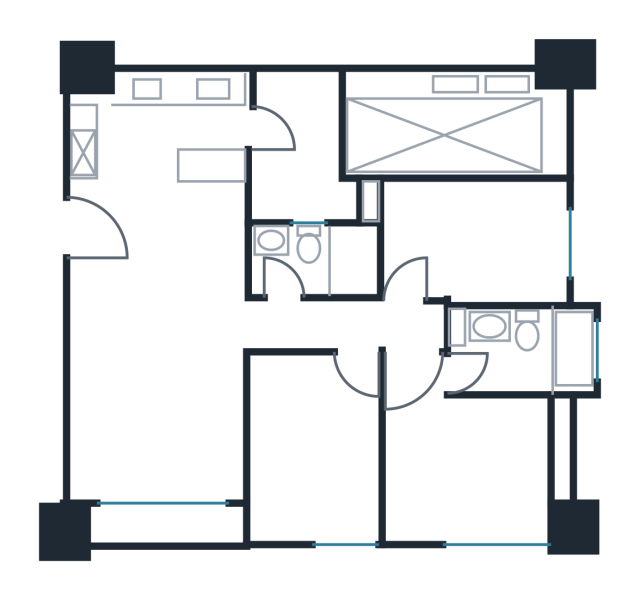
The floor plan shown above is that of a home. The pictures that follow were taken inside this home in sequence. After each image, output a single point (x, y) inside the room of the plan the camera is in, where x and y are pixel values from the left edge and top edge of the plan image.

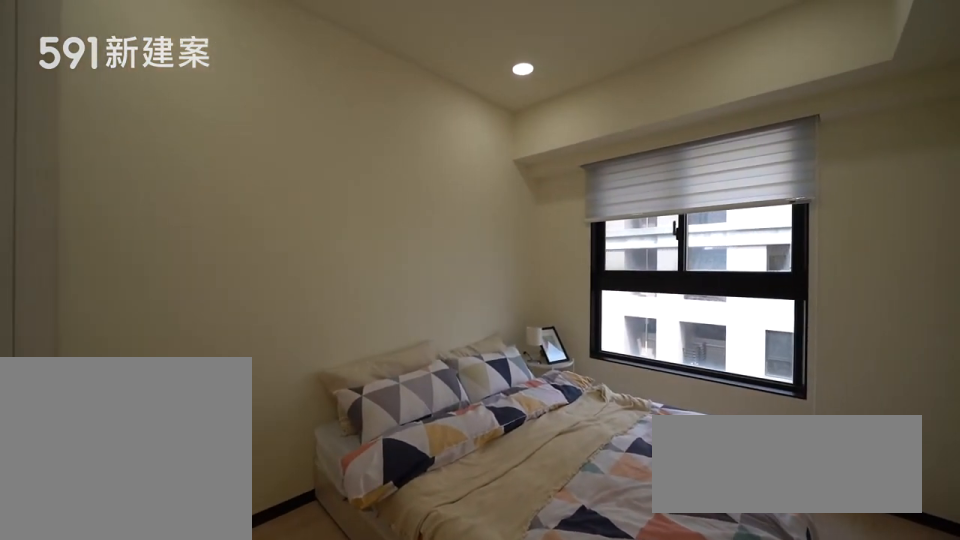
(477, 241)
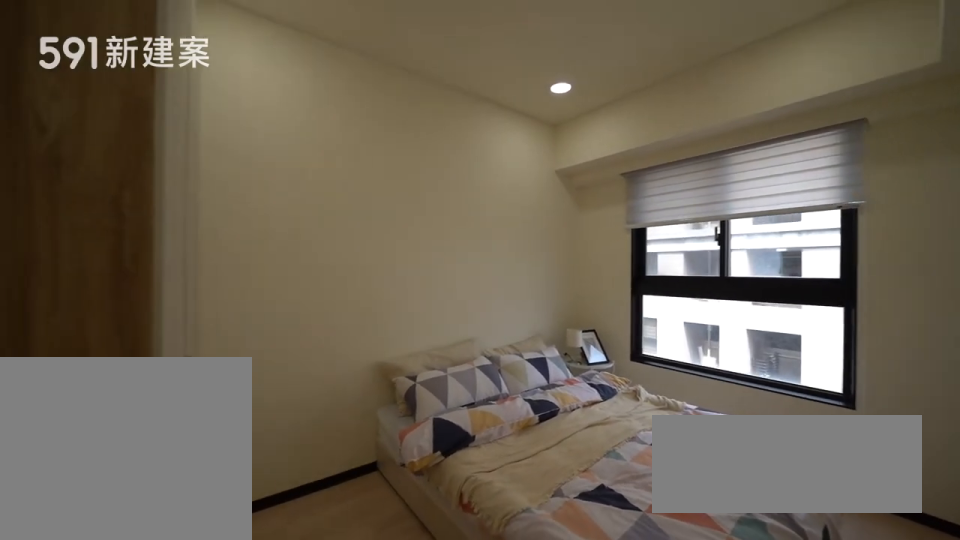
(477, 241)
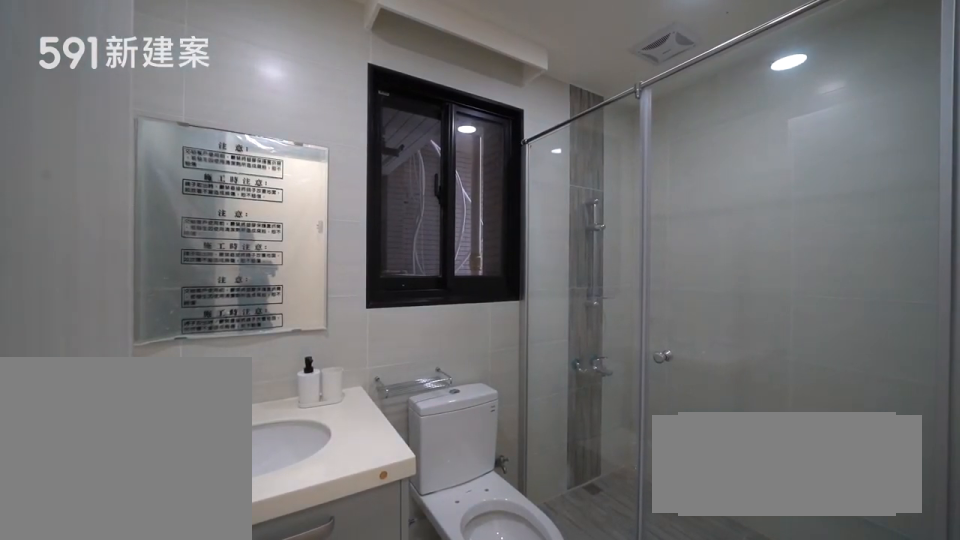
(318, 259)
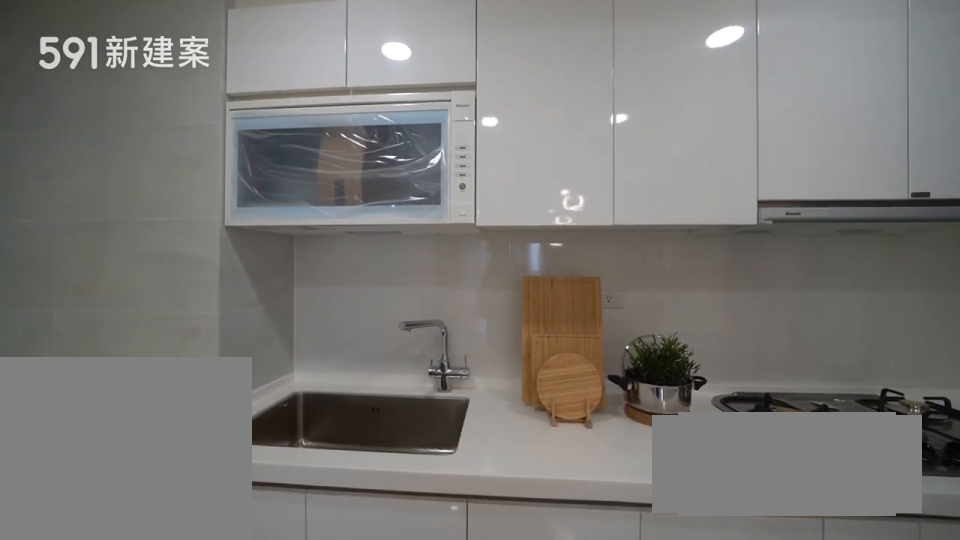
(162, 129)
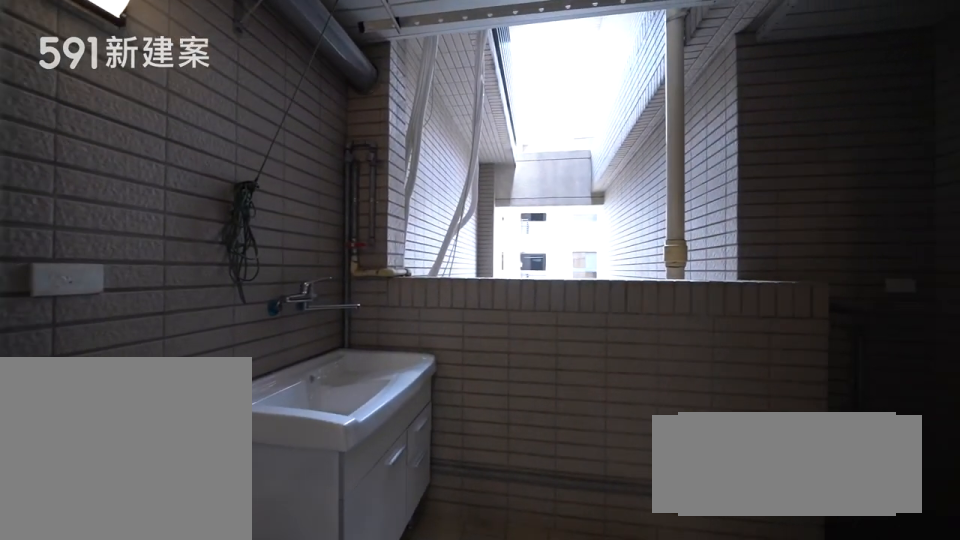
(311, 146)
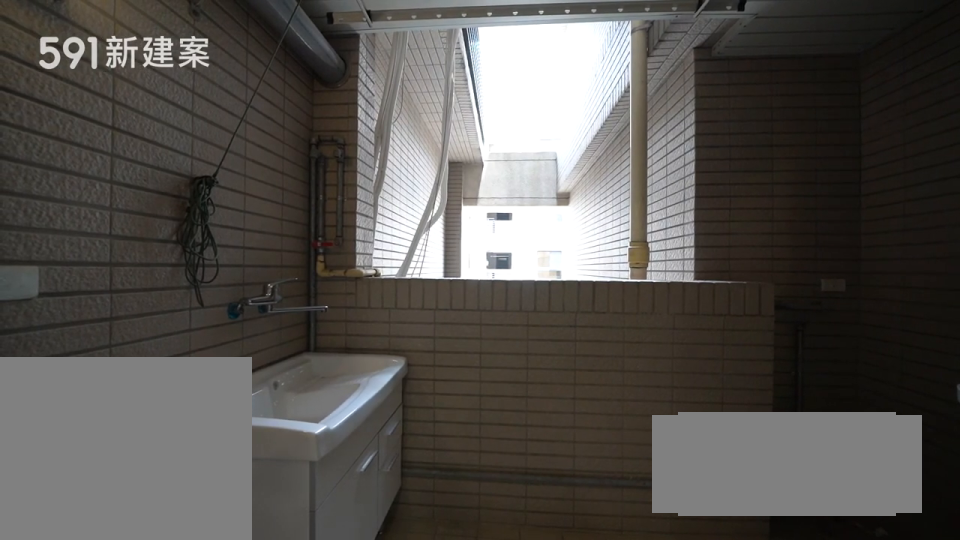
(311, 146)
